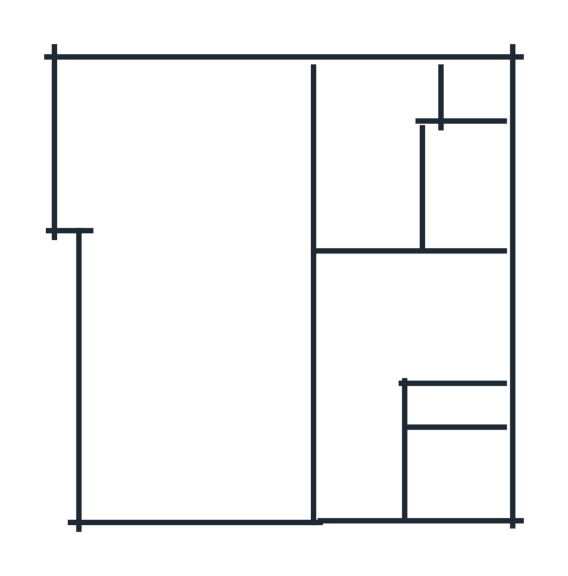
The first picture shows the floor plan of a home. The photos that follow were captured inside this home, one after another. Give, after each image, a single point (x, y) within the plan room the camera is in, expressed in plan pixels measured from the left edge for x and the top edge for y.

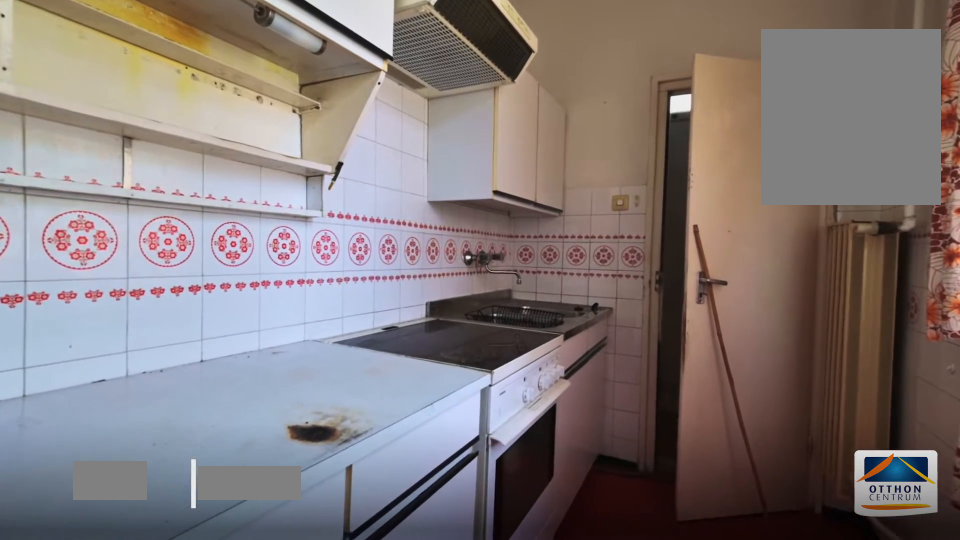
(461, 188)
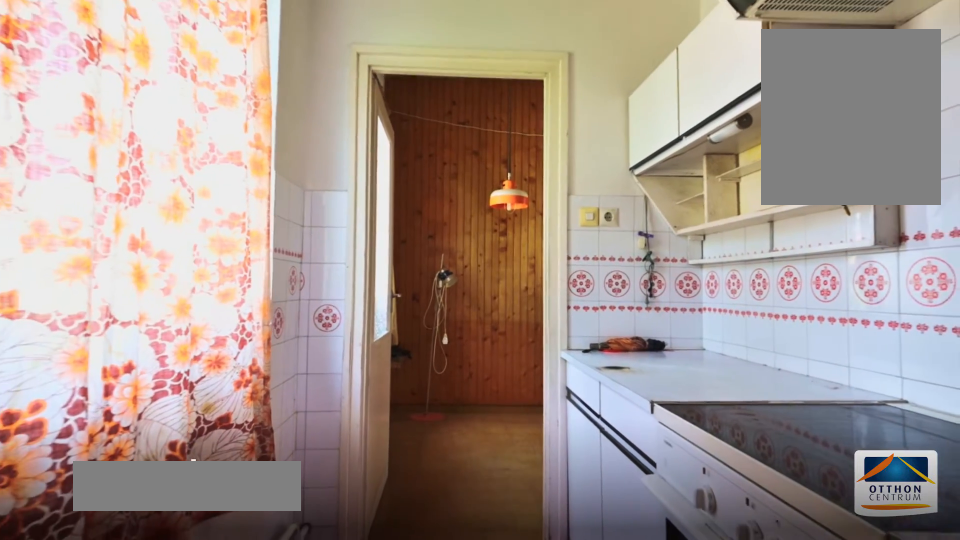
(461, 188)
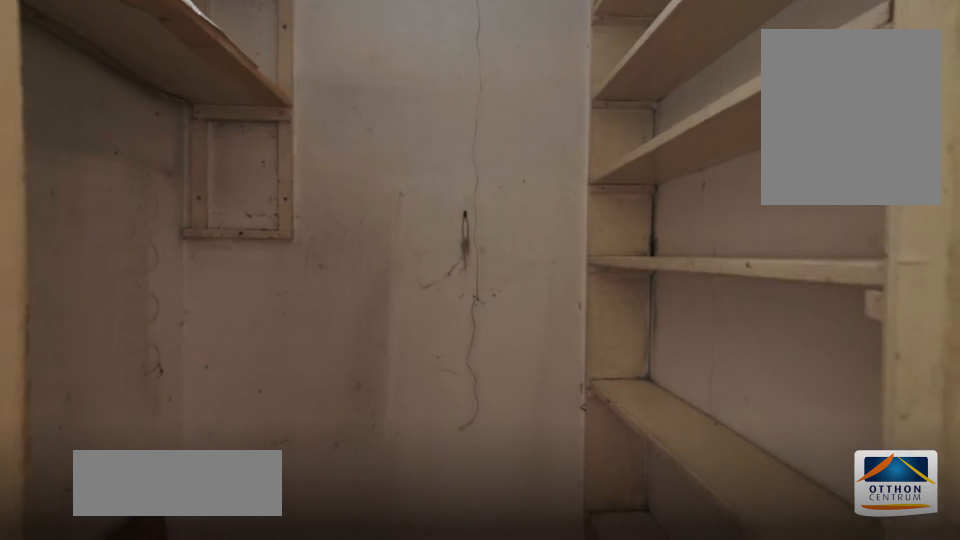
(476, 94)
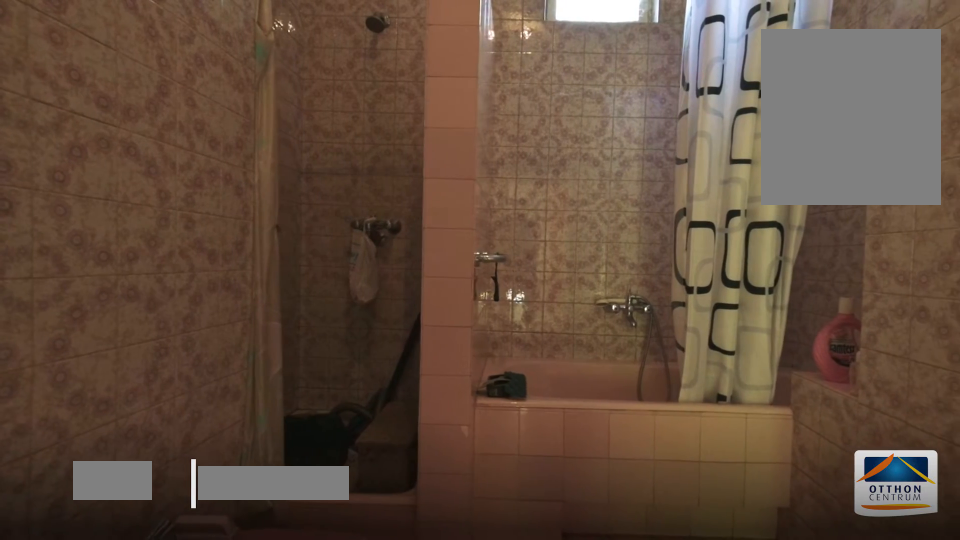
(366, 179)
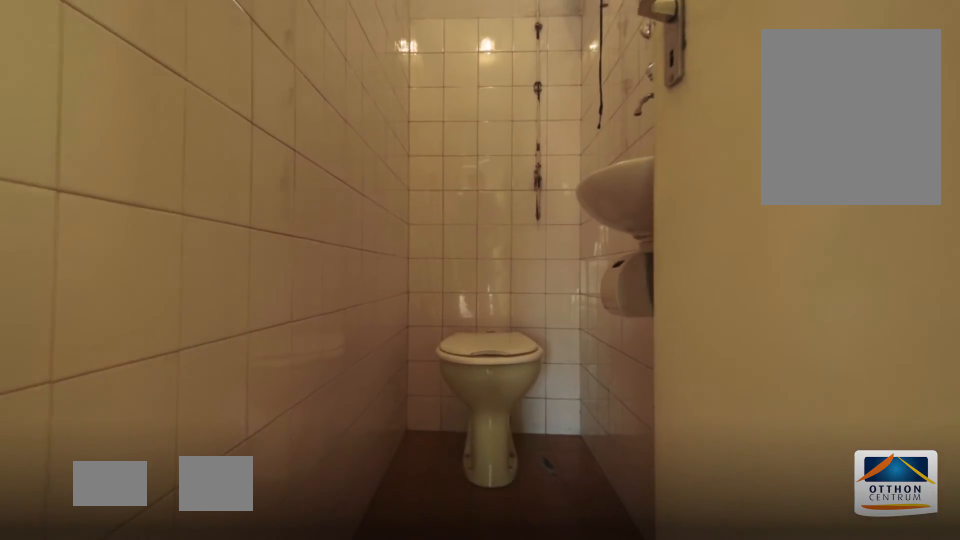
(448, 409)
